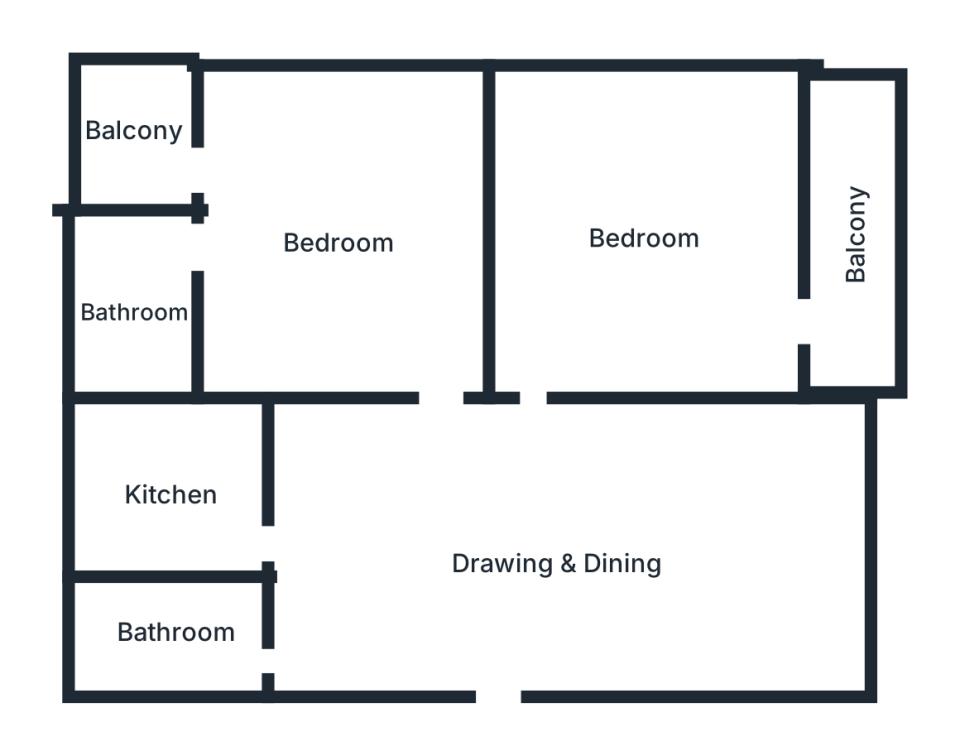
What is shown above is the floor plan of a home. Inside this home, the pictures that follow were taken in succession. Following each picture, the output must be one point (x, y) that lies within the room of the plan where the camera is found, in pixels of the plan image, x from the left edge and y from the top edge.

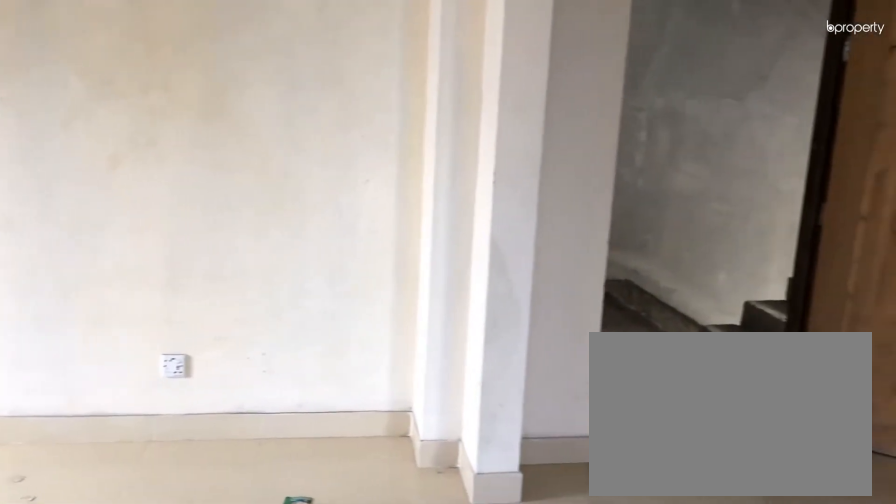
(506, 578)
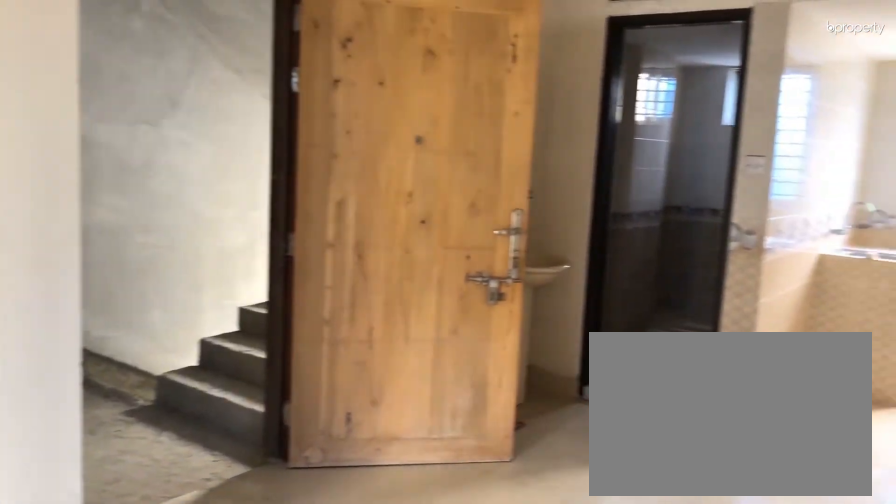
(506, 578)
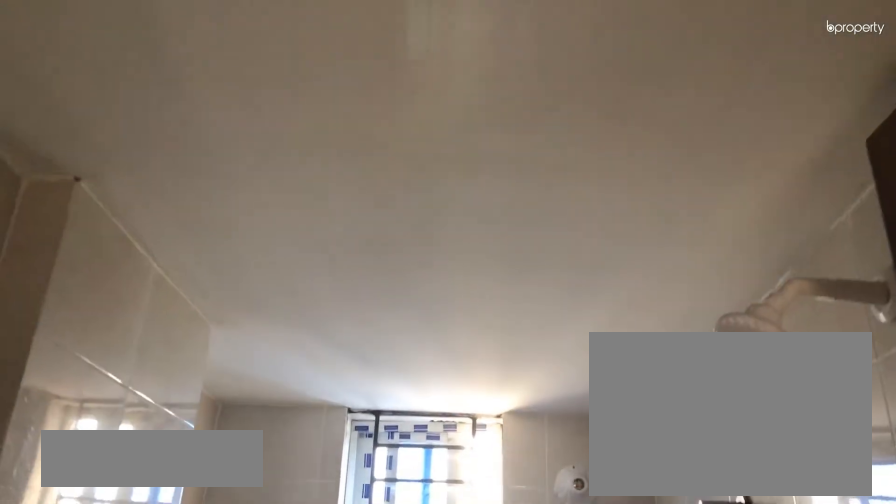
(177, 641)
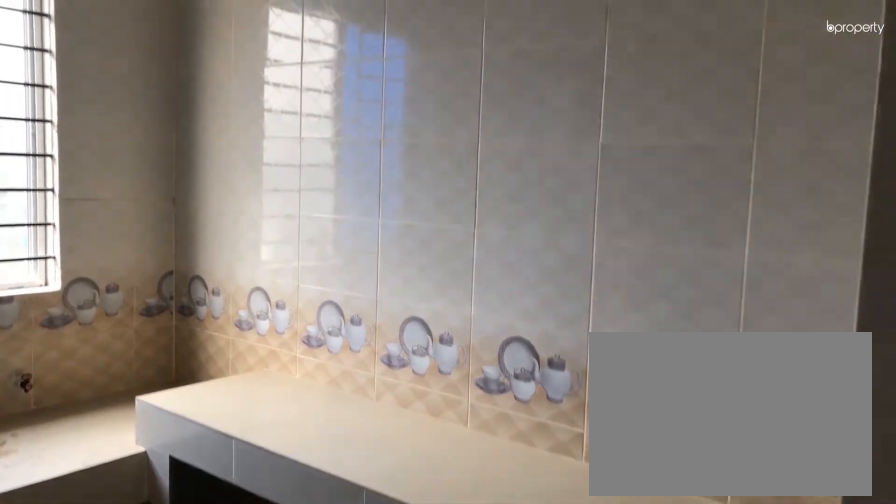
(173, 497)
